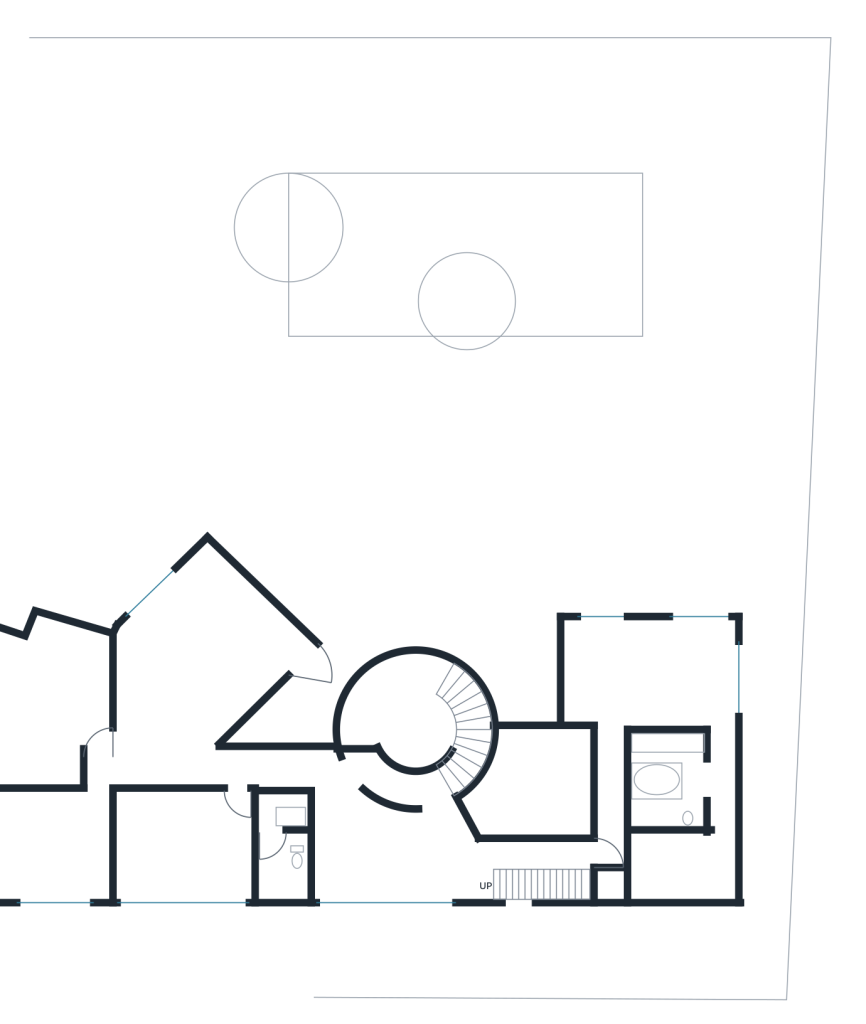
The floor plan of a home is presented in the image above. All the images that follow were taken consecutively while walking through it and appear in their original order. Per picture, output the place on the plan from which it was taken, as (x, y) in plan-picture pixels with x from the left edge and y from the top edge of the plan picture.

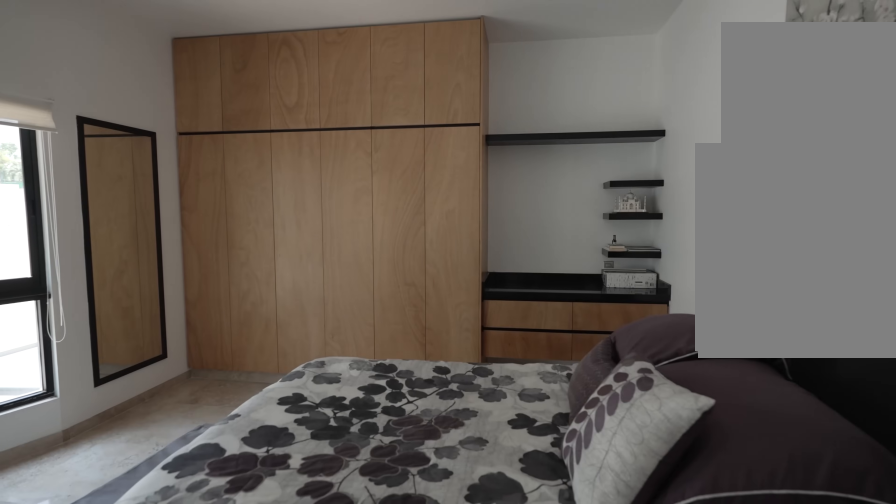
(239, 810)
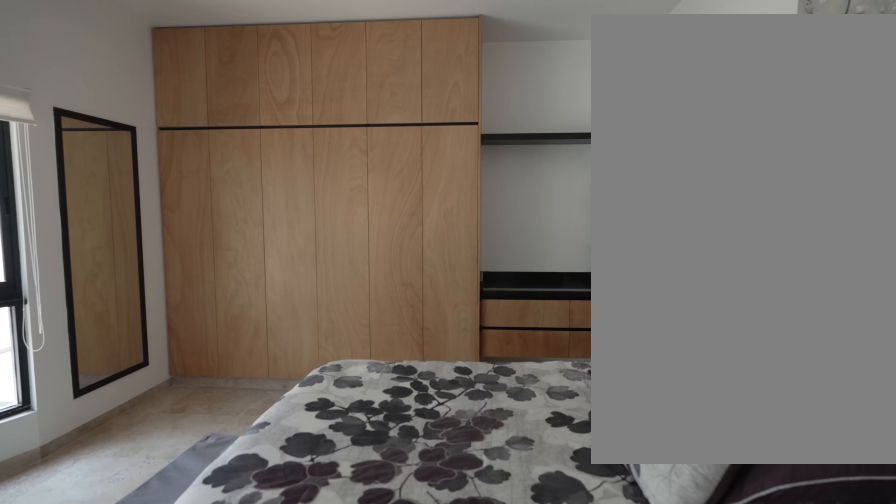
(239, 810)
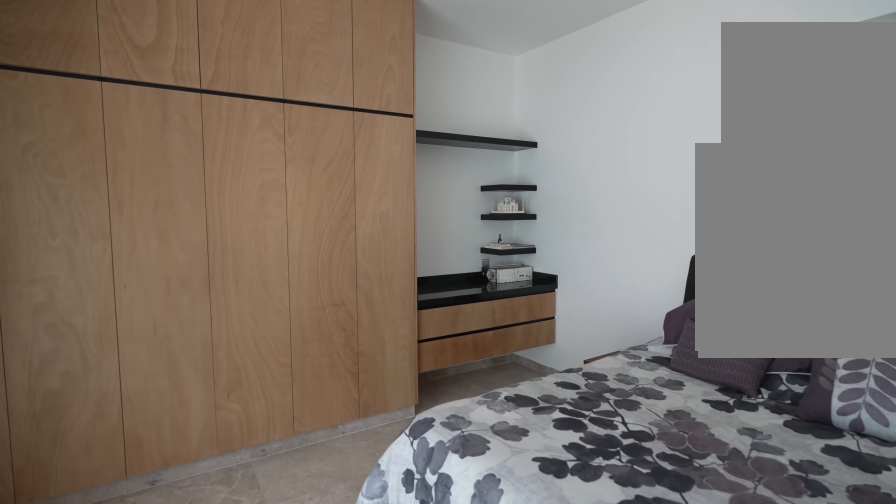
(227, 860)
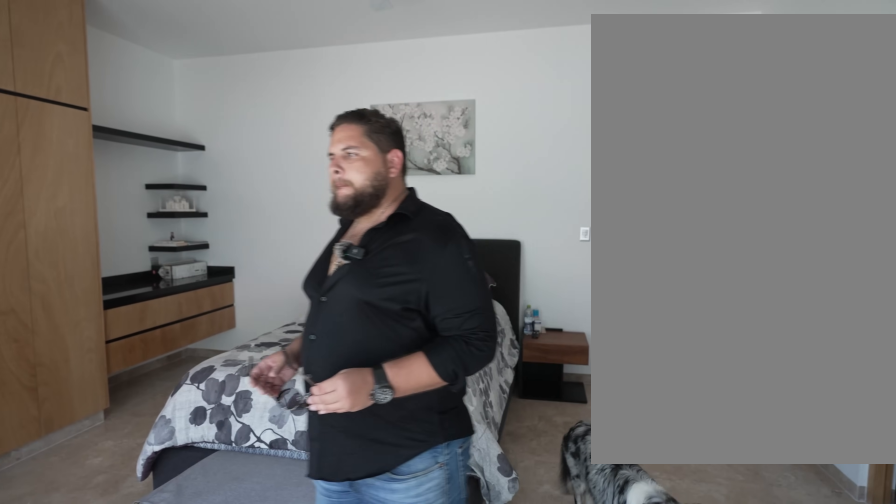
(228, 872)
